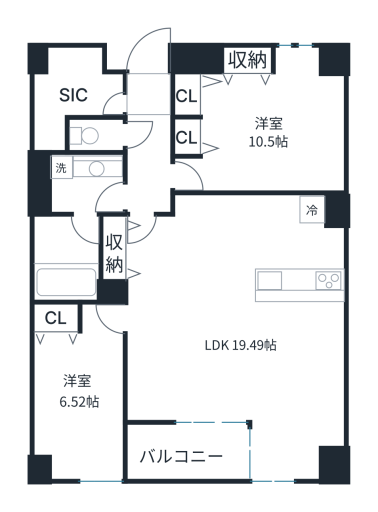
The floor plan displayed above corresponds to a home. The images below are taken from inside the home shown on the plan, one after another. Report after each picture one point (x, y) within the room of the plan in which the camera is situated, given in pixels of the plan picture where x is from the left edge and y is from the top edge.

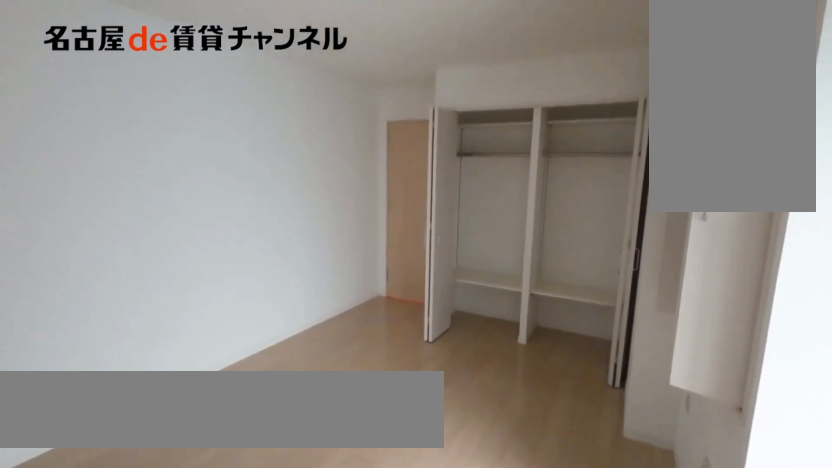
(257, 119)
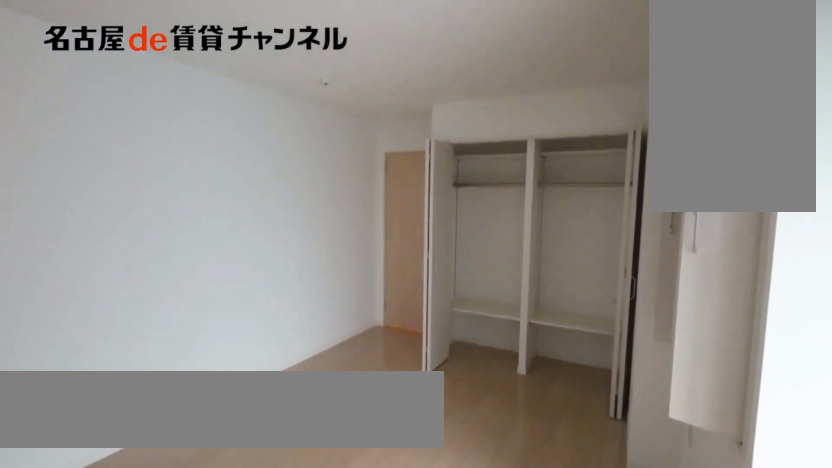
(257, 119)
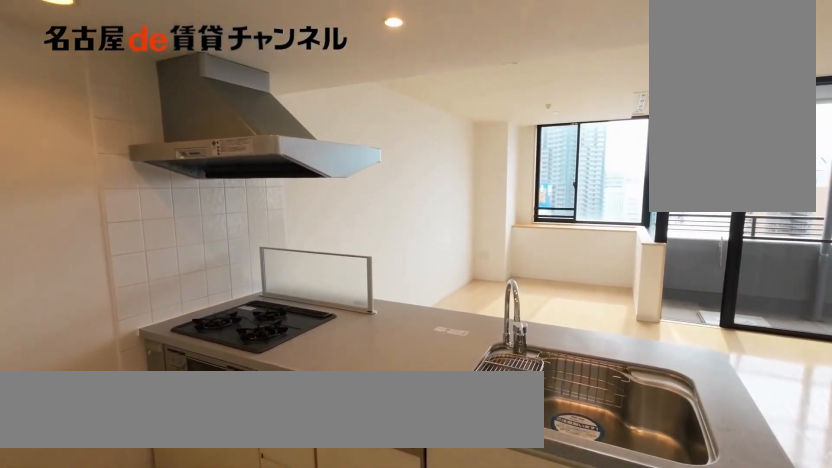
(299, 285)
